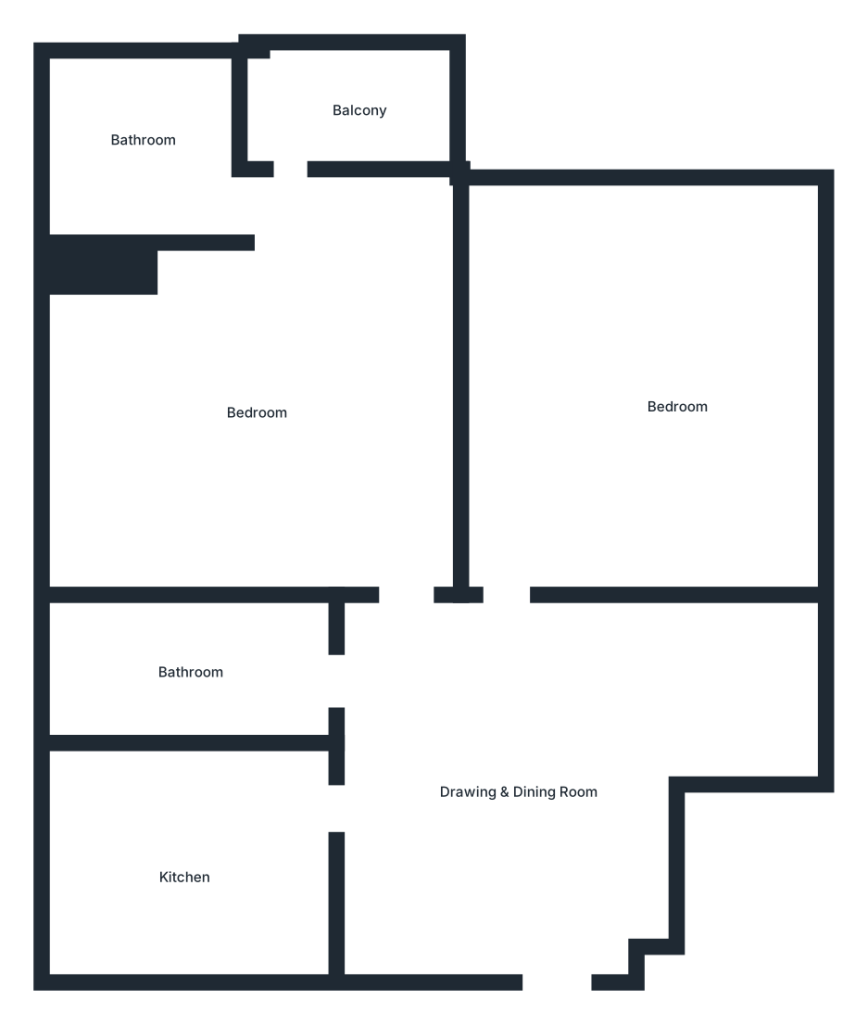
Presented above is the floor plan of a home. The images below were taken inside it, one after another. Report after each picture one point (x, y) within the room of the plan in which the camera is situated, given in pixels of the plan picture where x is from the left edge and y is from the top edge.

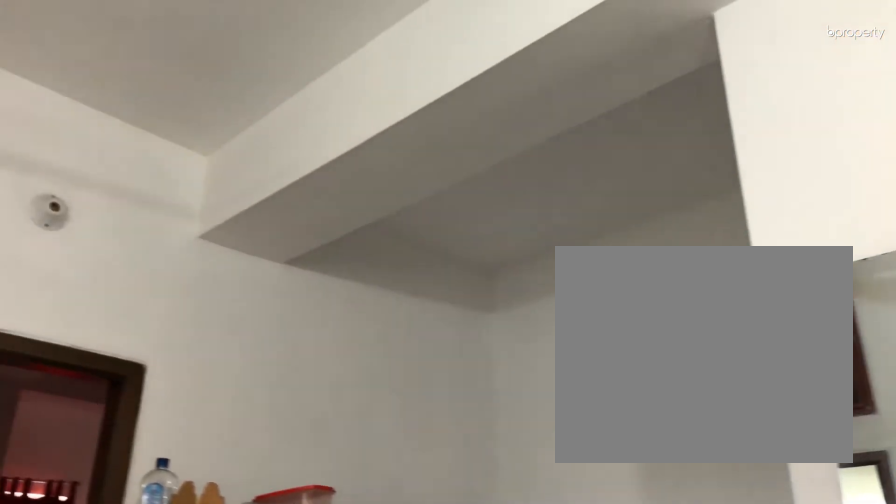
(507, 751)
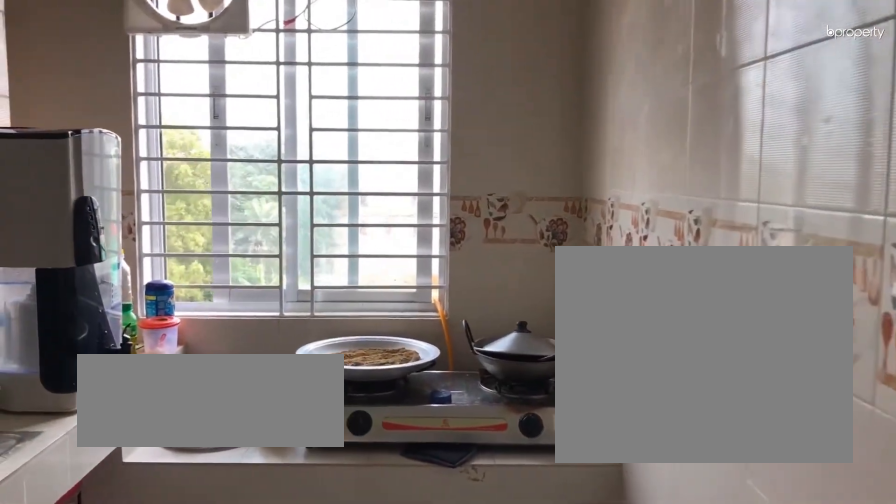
(175, 849)
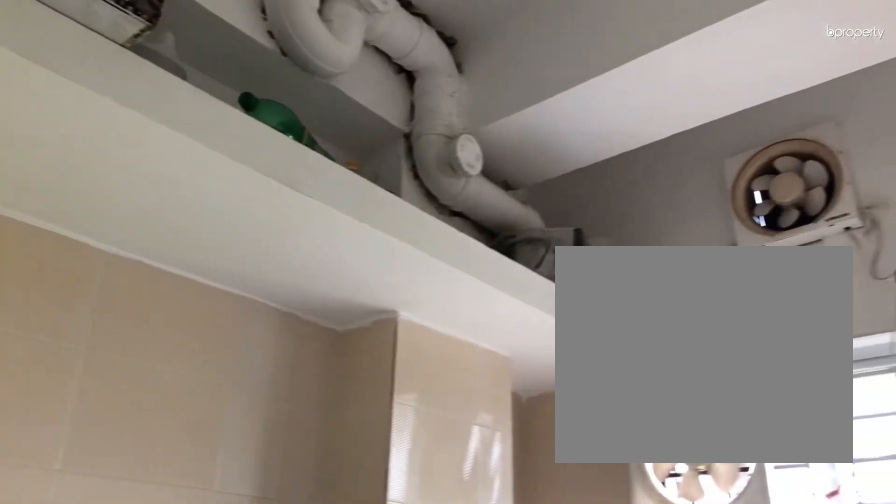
(175, 849)
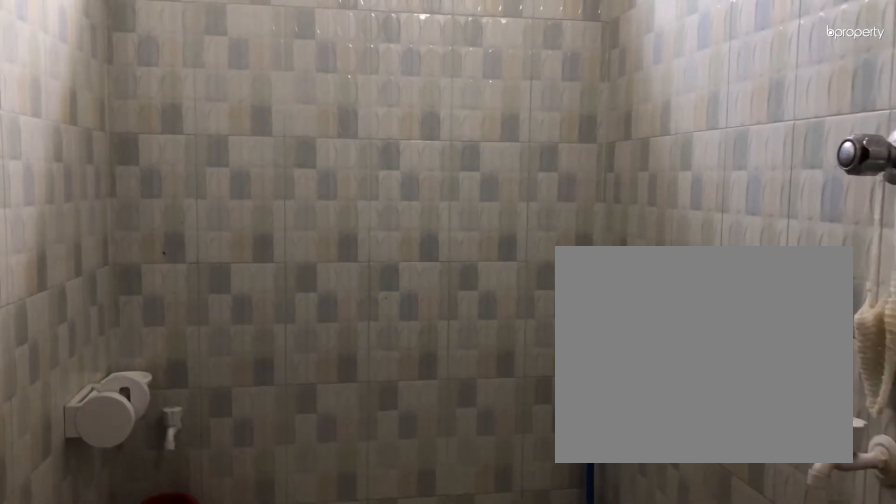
(205, 667)
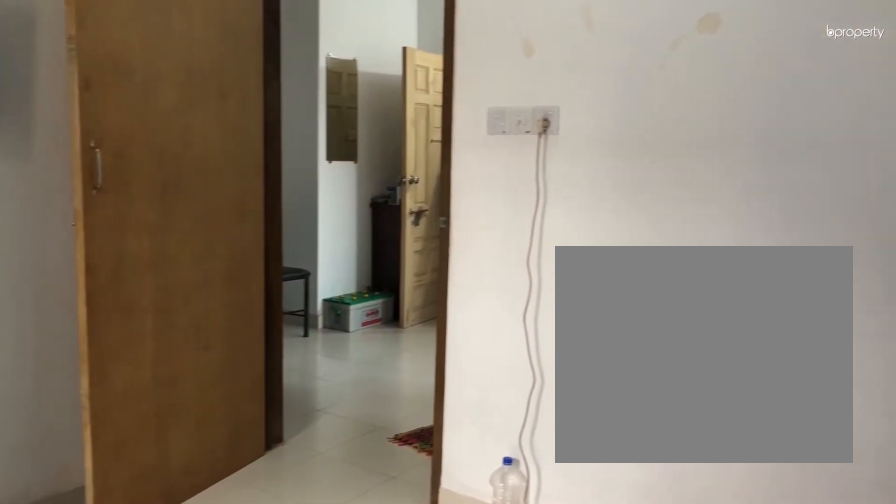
(251, 406)
